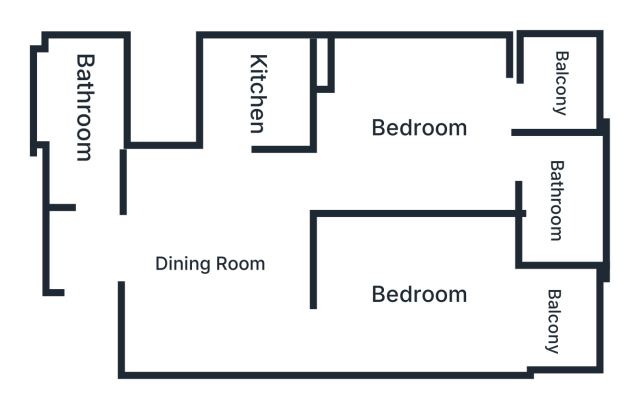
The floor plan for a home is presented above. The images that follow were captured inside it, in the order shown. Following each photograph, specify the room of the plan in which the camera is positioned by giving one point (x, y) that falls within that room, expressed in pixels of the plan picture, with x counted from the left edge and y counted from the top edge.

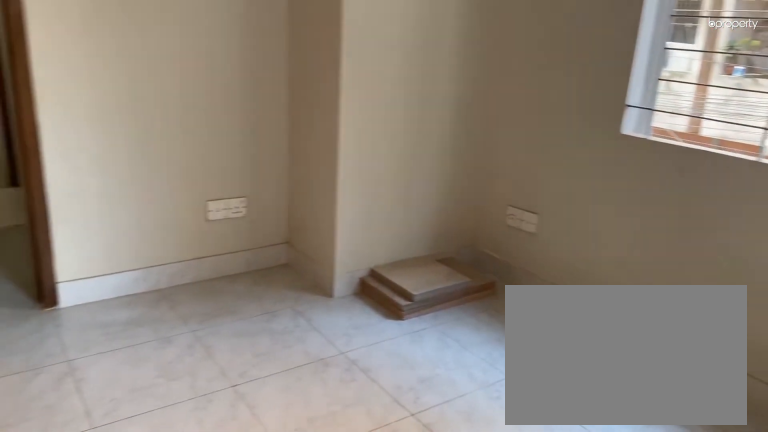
(417, 127)
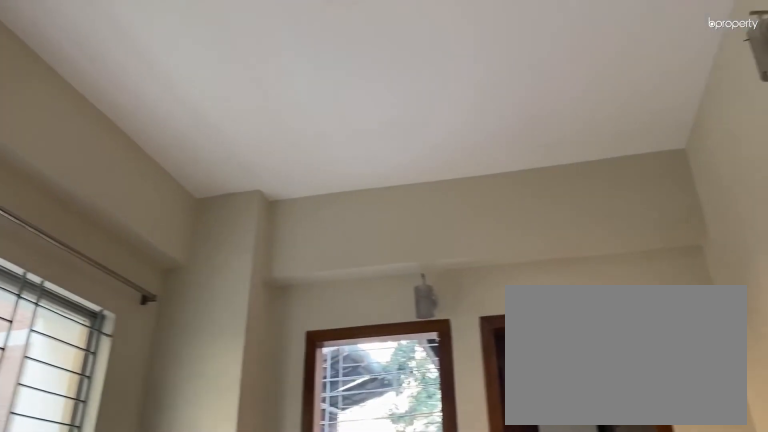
(417, 127)
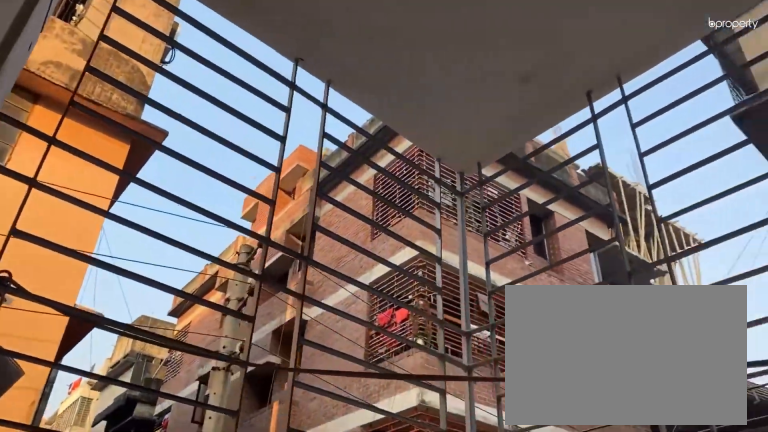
(560, 98)
